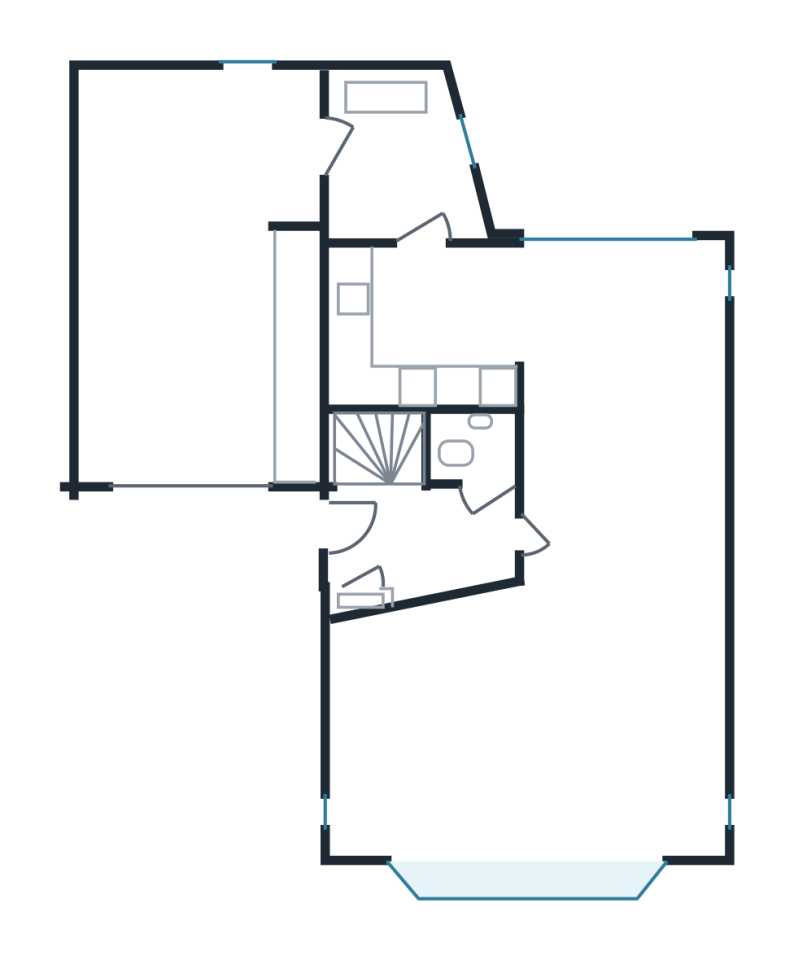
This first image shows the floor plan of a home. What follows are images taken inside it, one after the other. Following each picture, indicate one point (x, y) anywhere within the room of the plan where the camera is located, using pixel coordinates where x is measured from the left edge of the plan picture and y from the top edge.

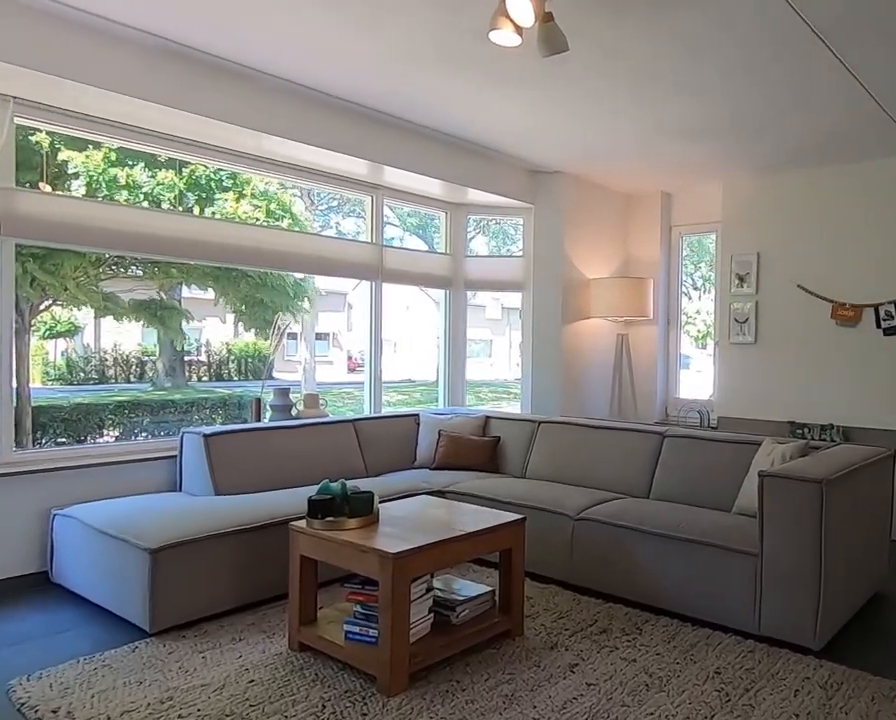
(531, 734)
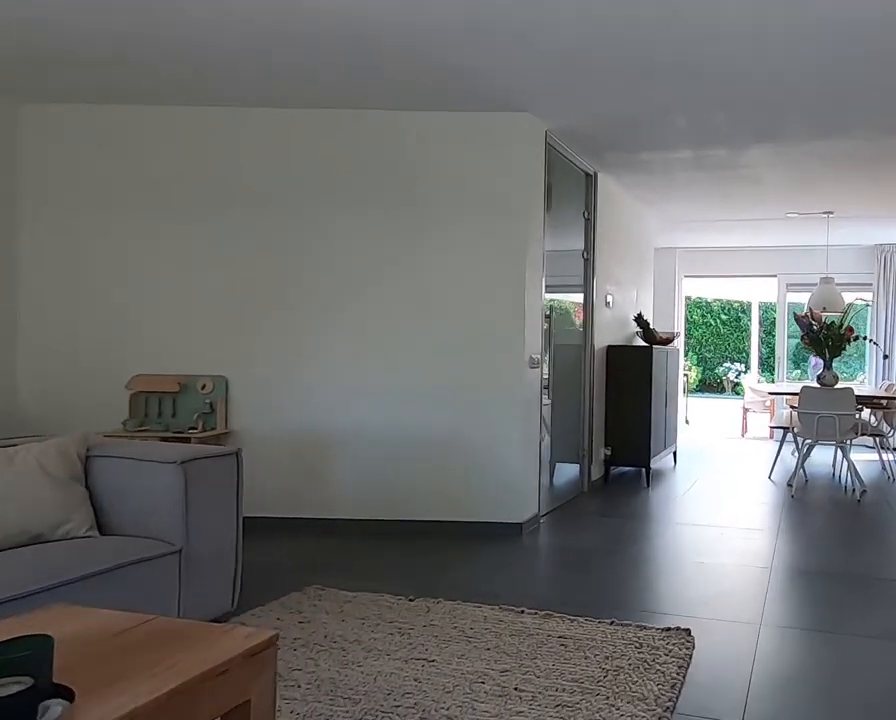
(531, 734)
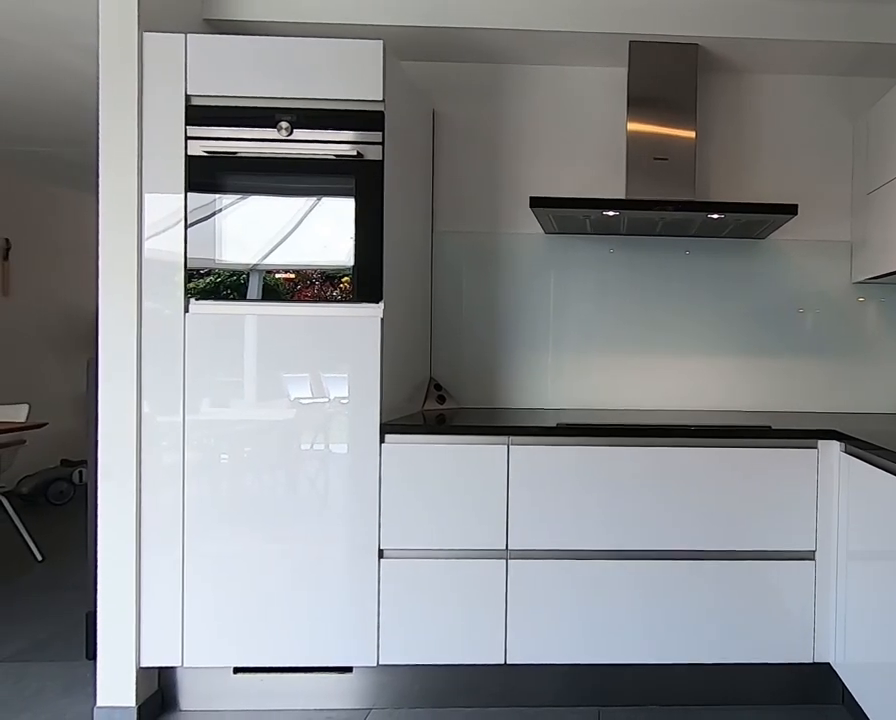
(446, 303)
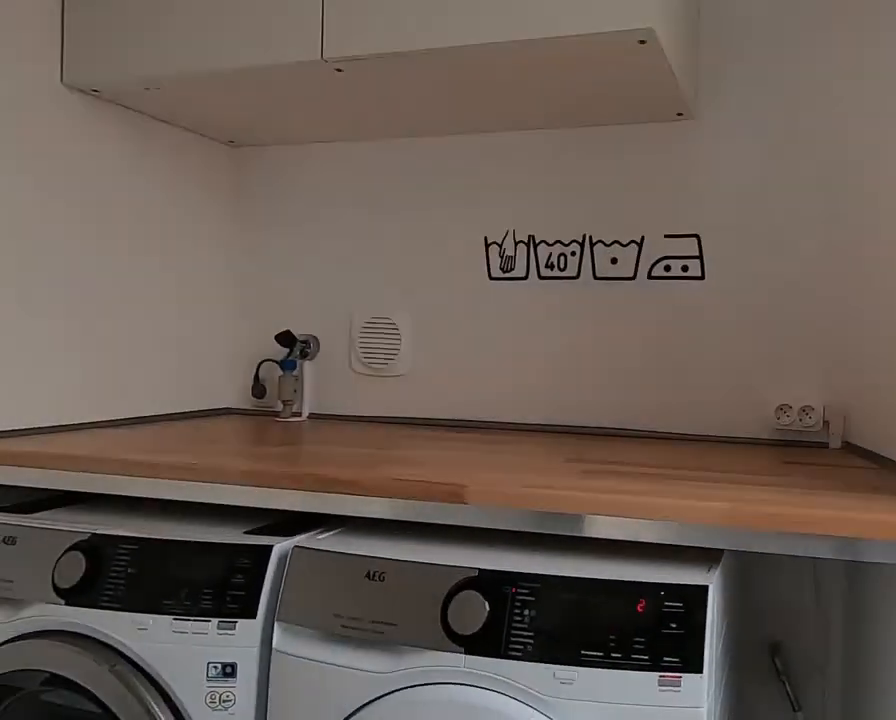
(395, 159)
